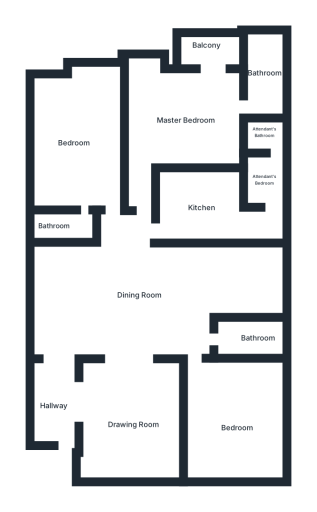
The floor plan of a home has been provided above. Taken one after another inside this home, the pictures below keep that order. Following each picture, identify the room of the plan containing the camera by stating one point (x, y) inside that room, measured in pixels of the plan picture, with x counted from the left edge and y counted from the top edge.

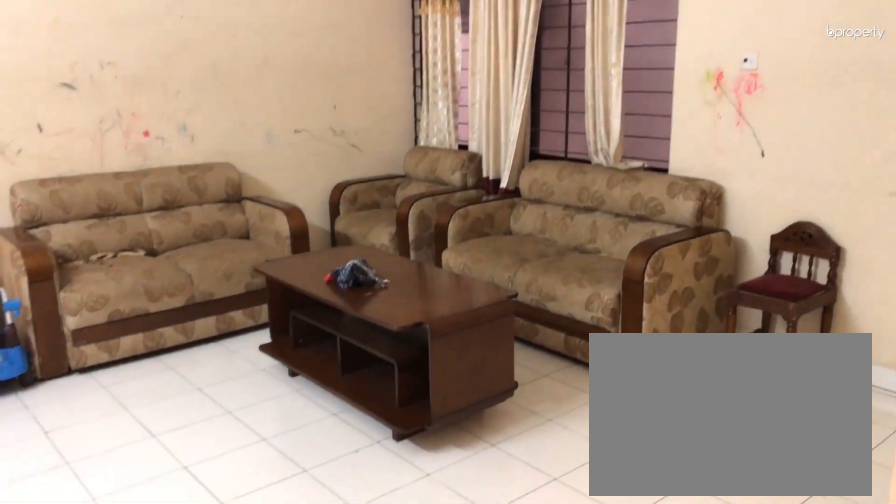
(127, 419)
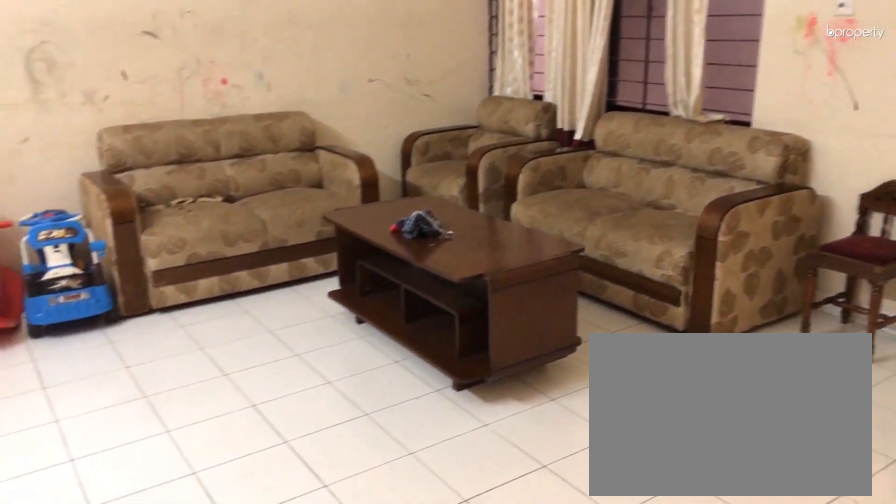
(127, 419)
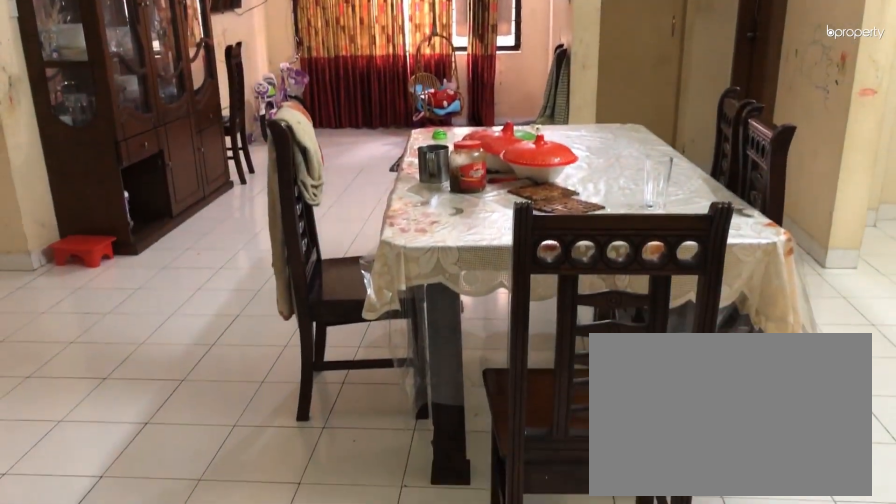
(145, 297)
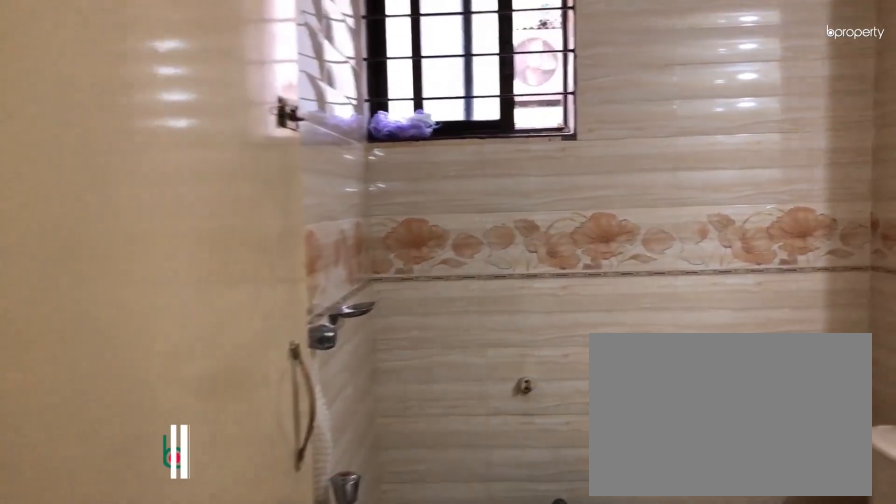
(243, 337)
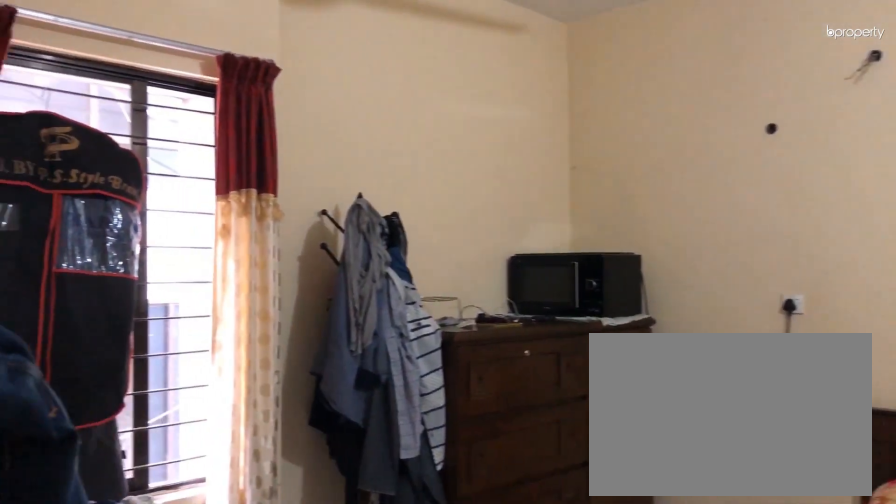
(229, 422)
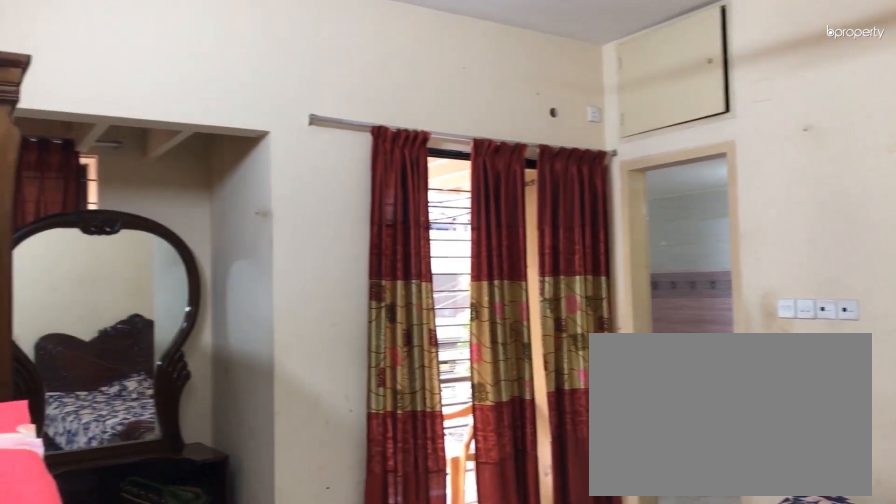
(181, 122)
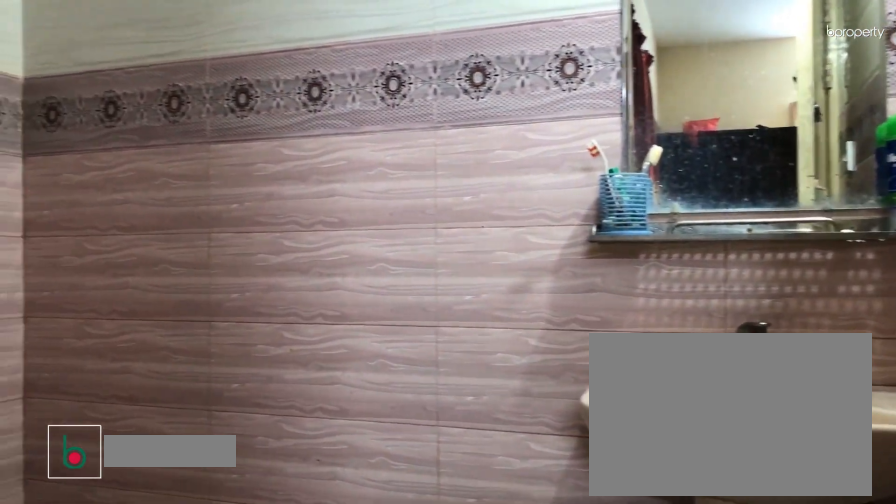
(262, 75)
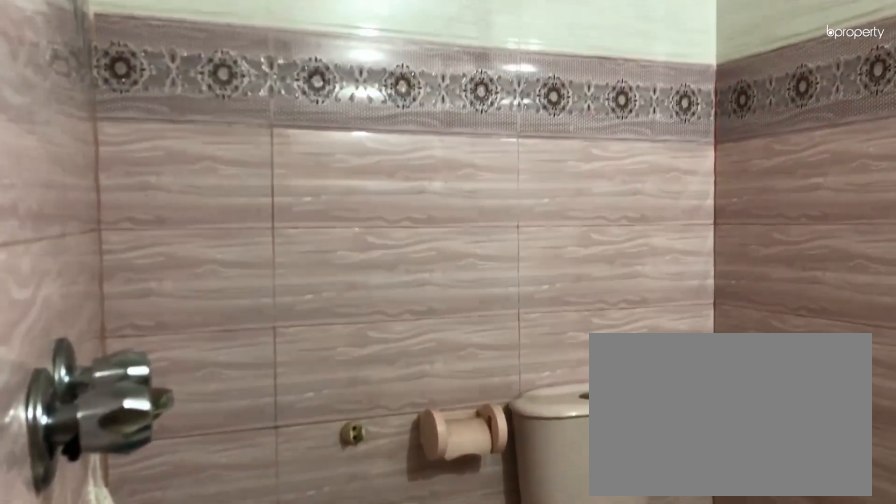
(262, 75)
